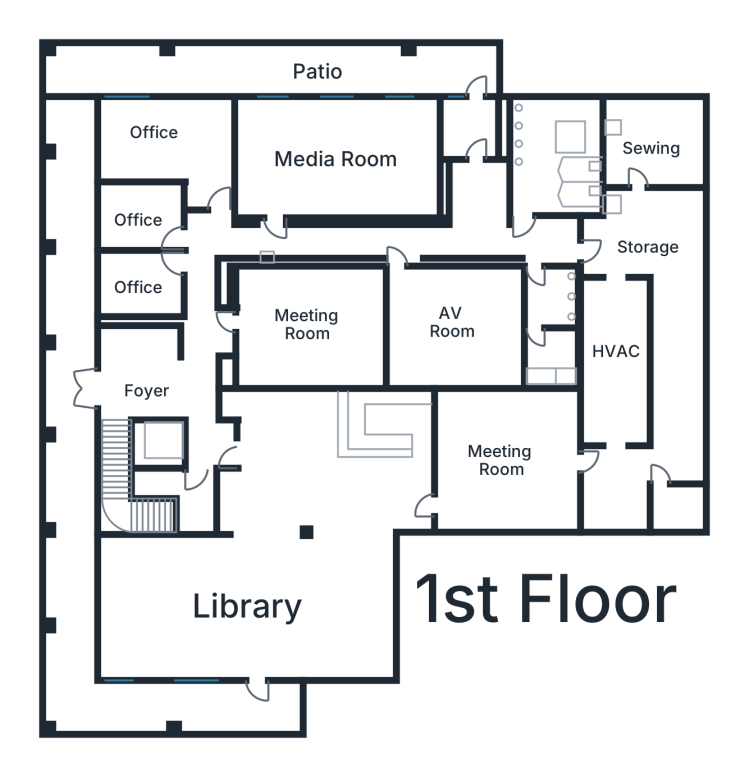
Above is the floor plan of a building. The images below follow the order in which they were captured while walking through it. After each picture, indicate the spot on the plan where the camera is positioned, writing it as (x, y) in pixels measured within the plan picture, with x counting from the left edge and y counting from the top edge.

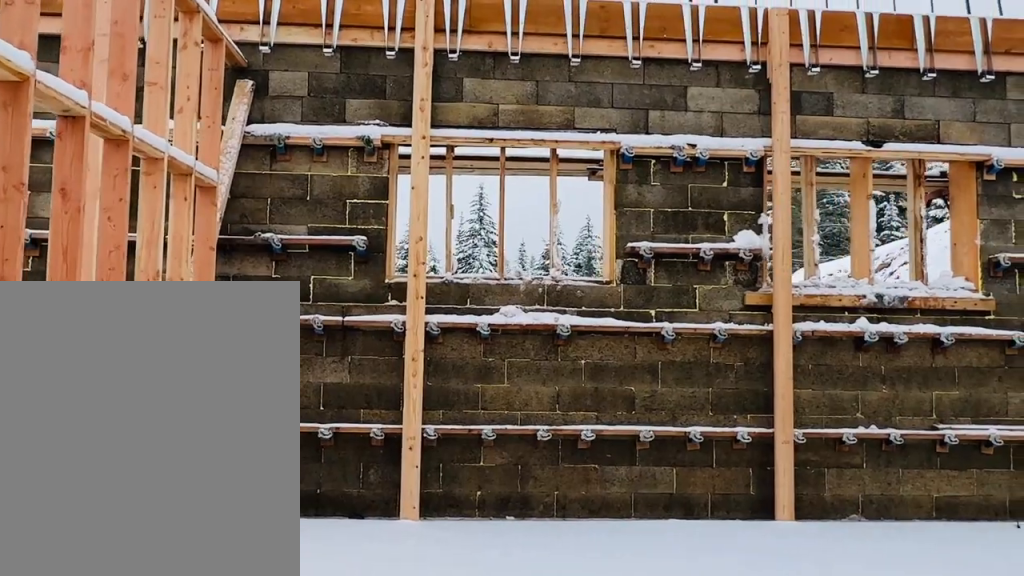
(270, 216)
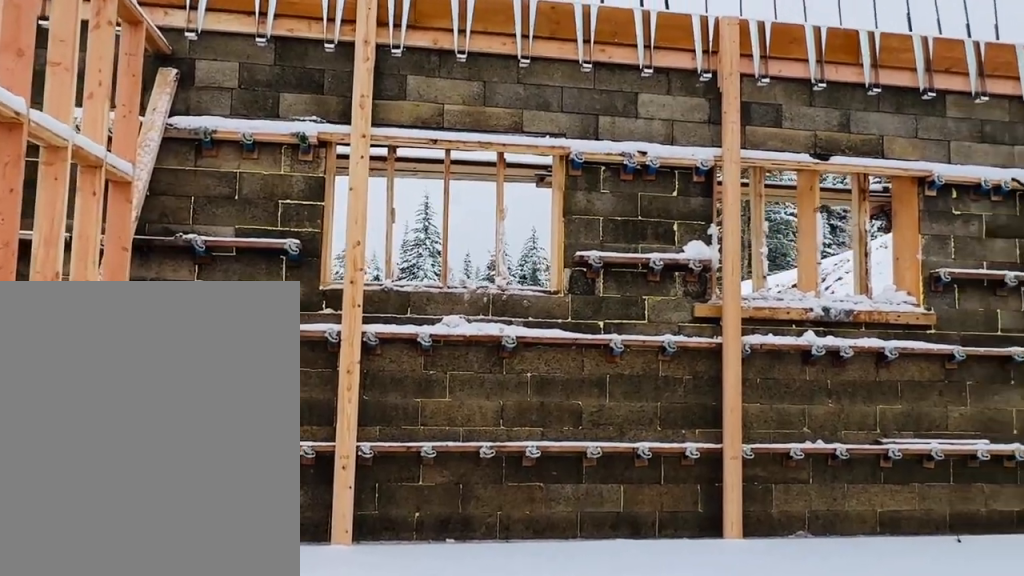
(273, 211)
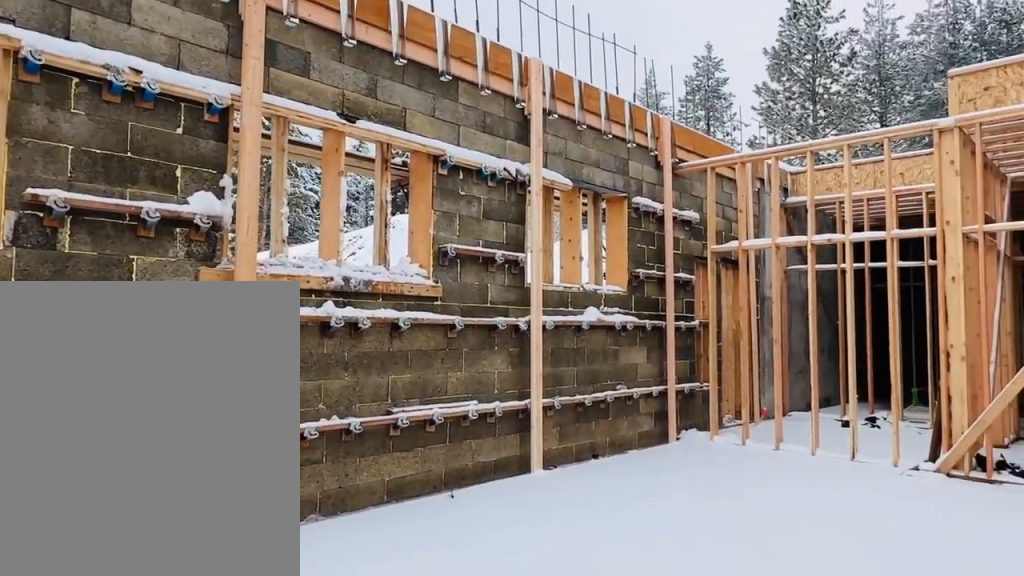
(287, 172)
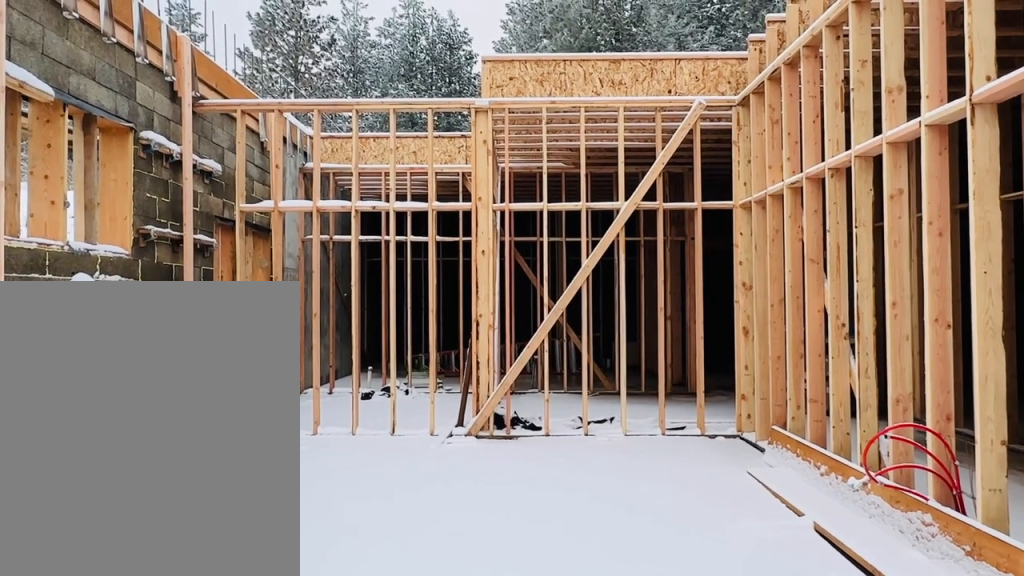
(292, 154)
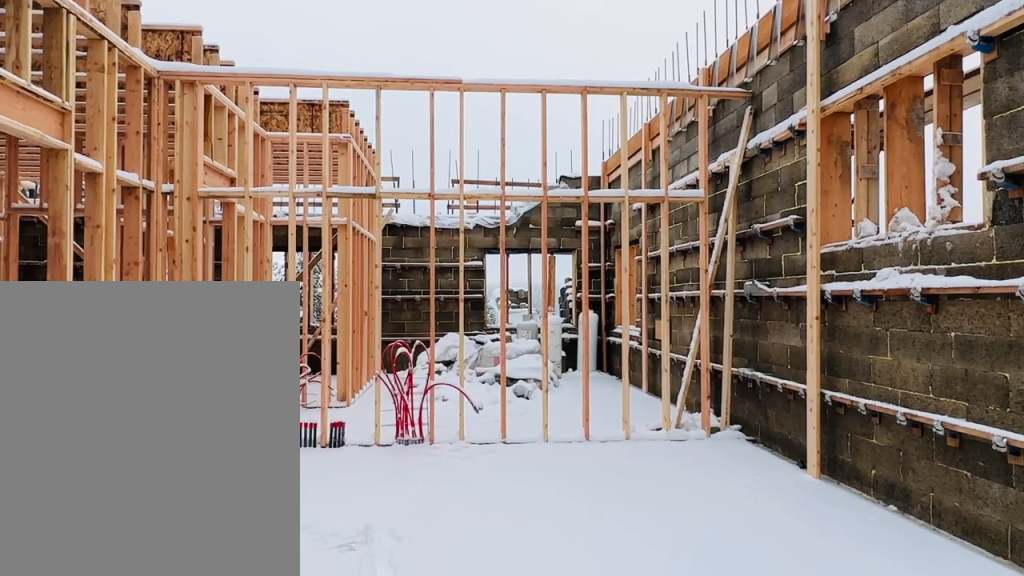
(418, 154)
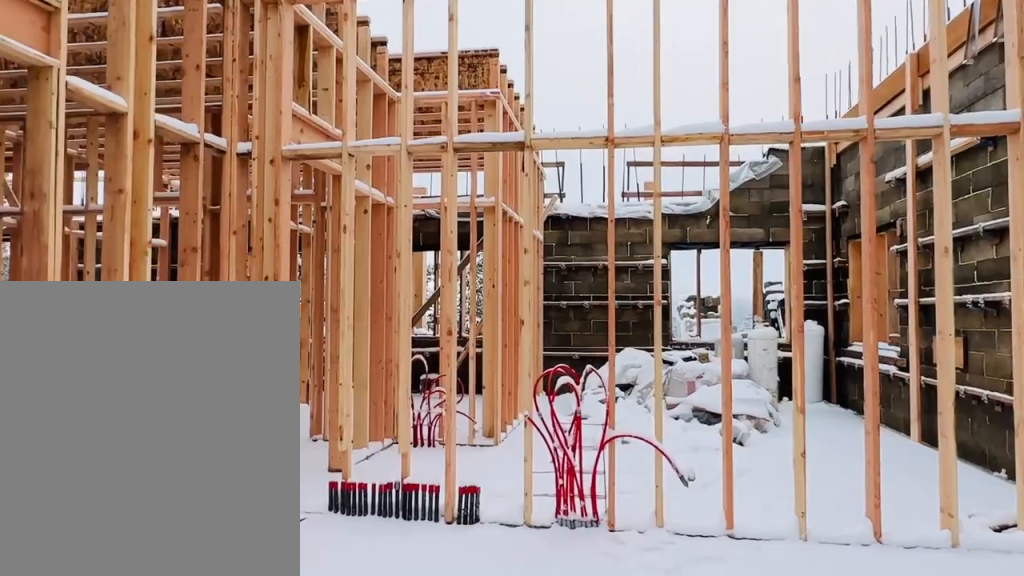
(346, 156)
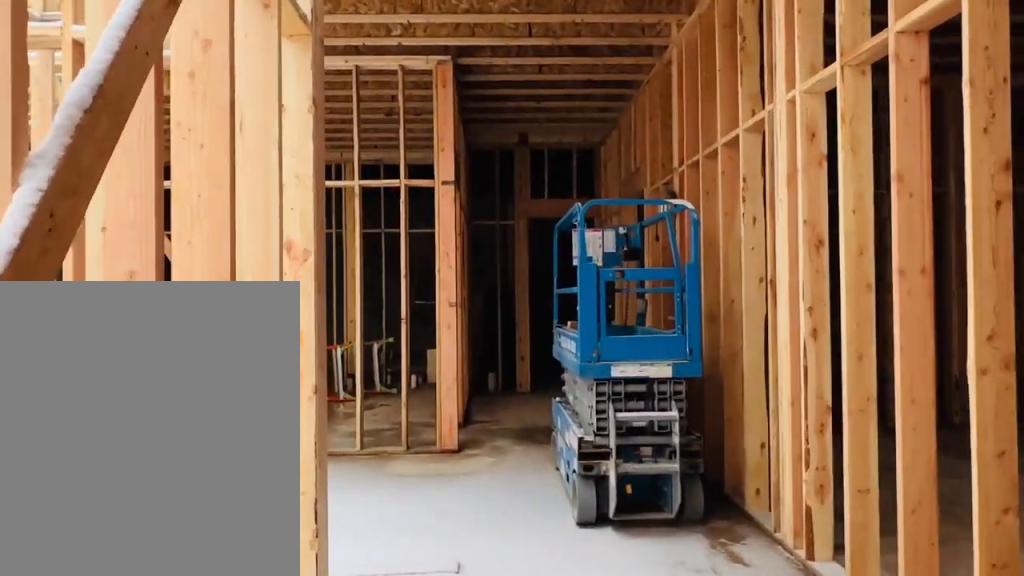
(380, 223)
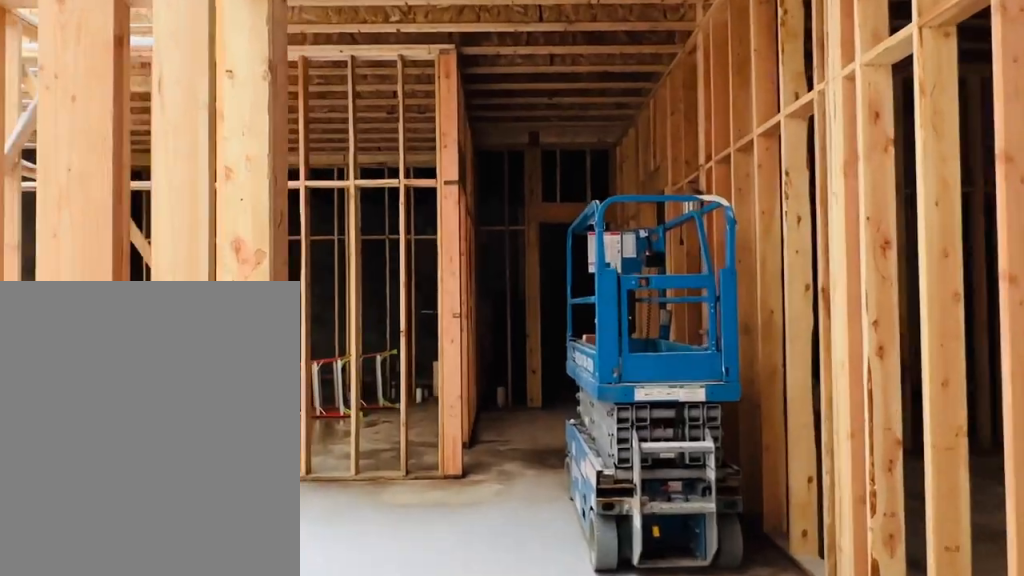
(399, 222)
